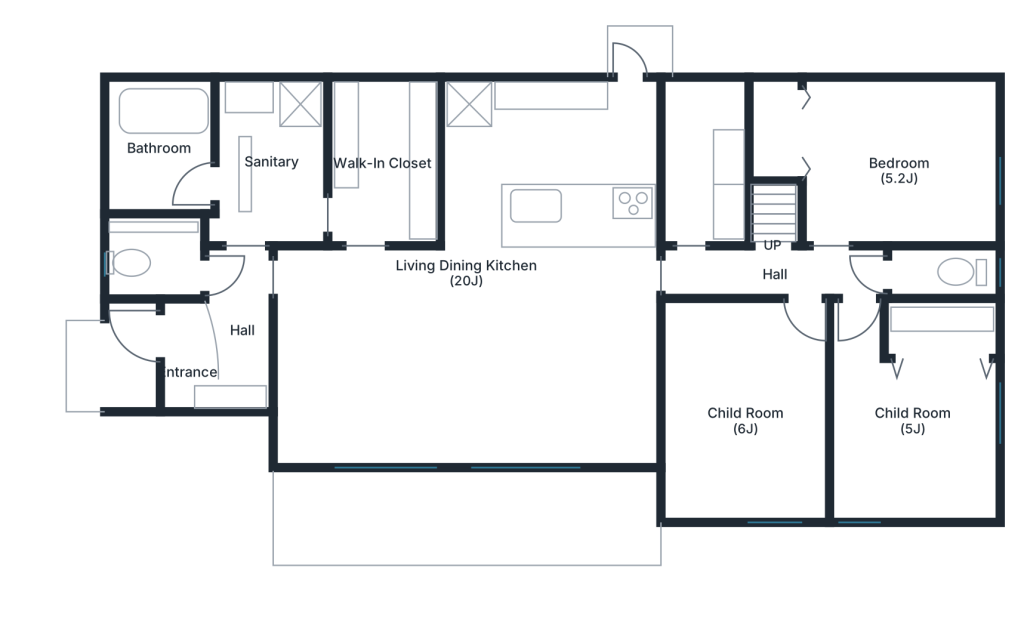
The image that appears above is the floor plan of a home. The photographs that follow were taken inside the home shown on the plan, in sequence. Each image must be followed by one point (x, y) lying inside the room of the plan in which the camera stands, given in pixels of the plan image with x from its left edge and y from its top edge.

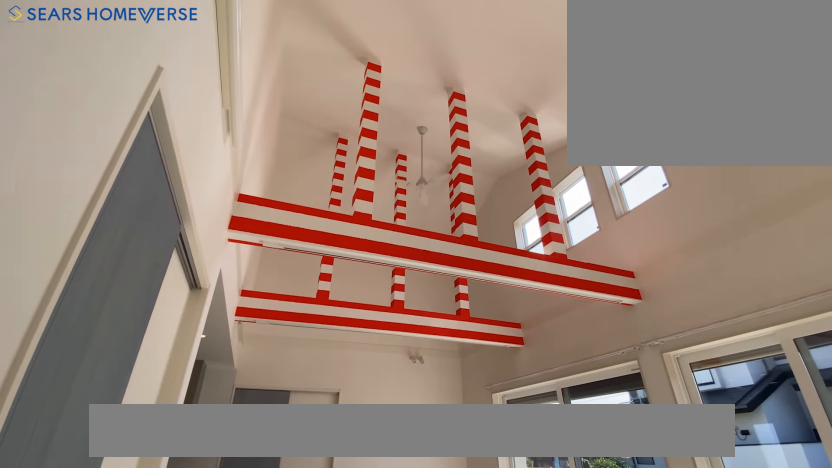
(469, 355)
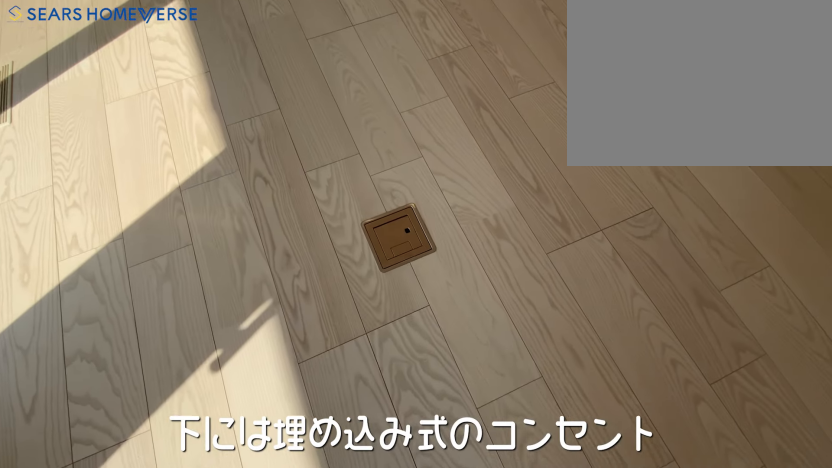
(469, 355)
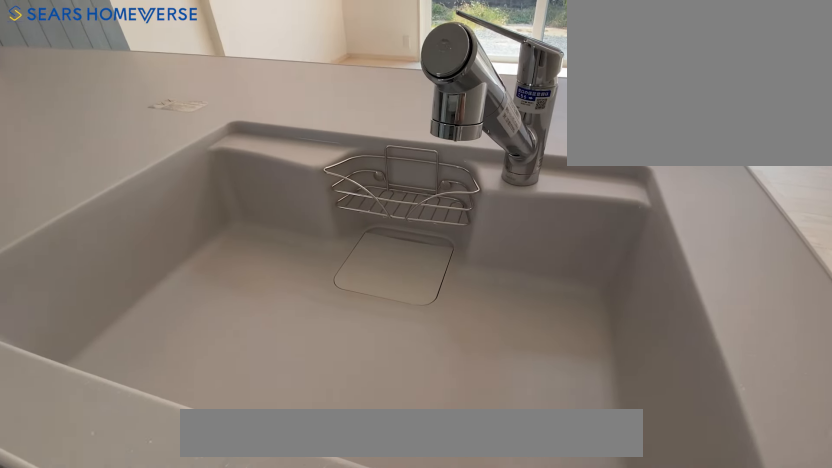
(563, 150)
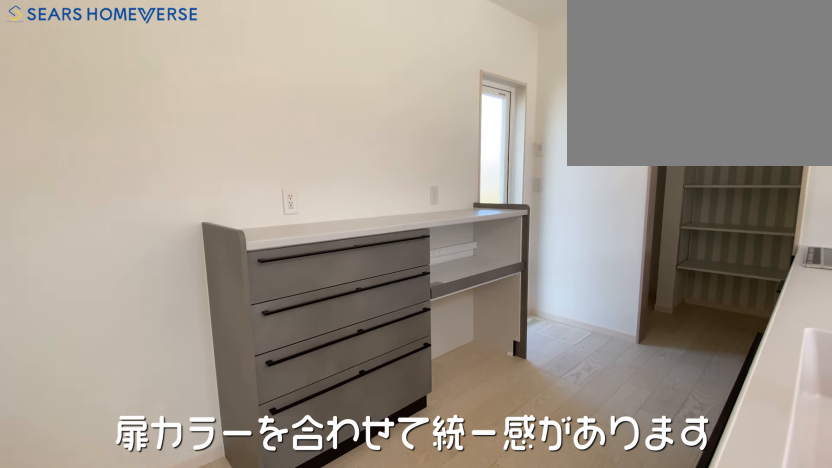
(563, 151)
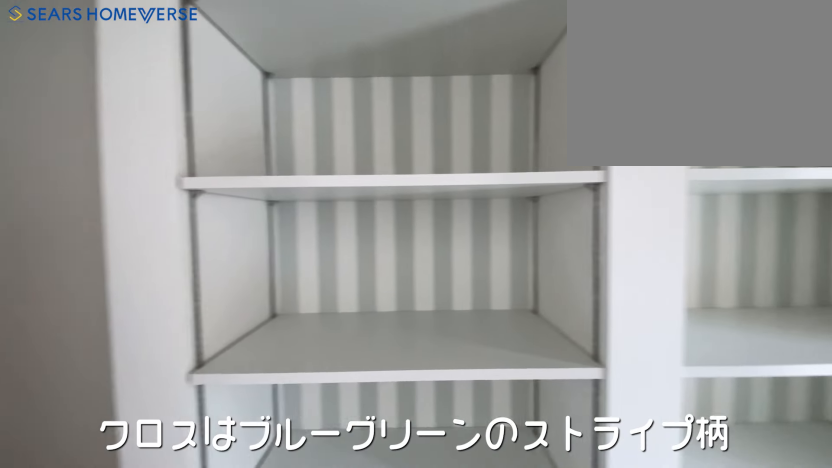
(702, 161)
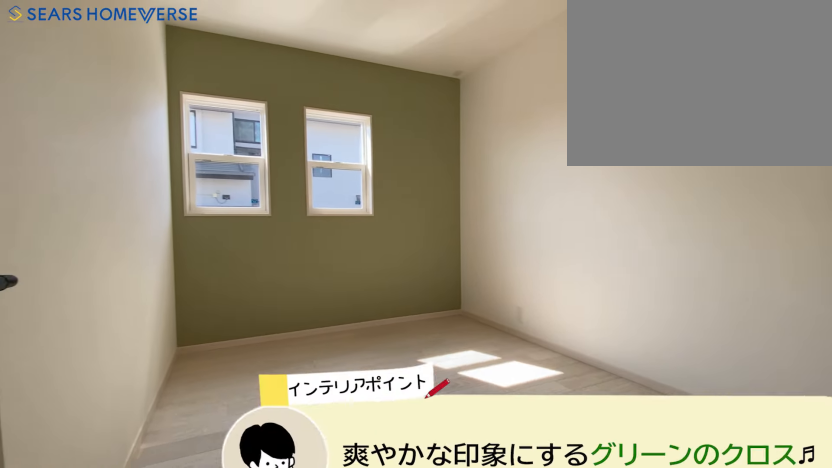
(744, 411)
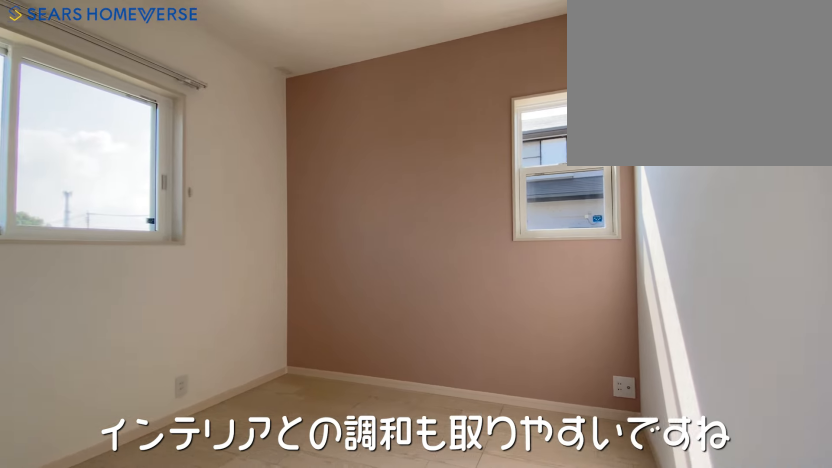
(926, 411)
